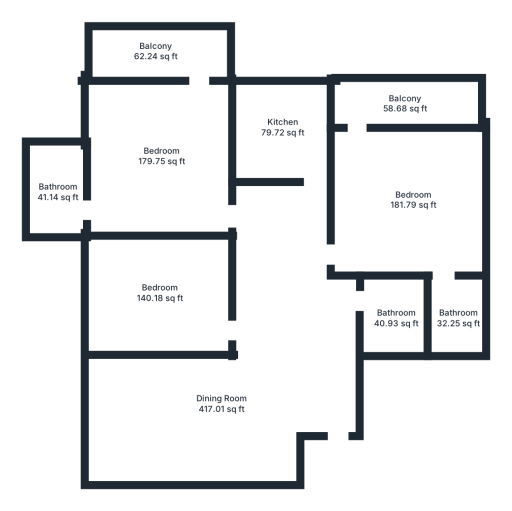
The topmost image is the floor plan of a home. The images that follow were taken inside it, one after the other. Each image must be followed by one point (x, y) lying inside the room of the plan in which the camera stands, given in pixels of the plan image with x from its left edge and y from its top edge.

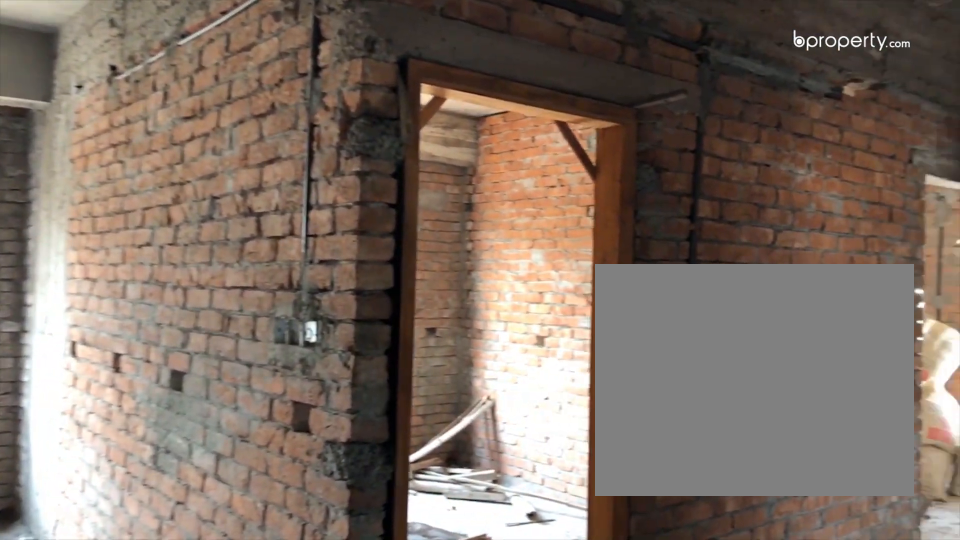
(295, 352)
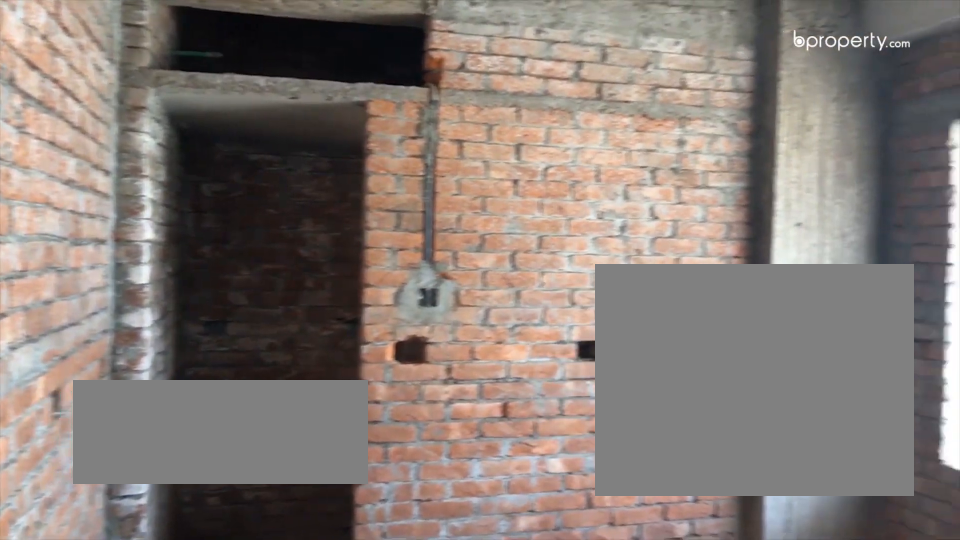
(163, 159)
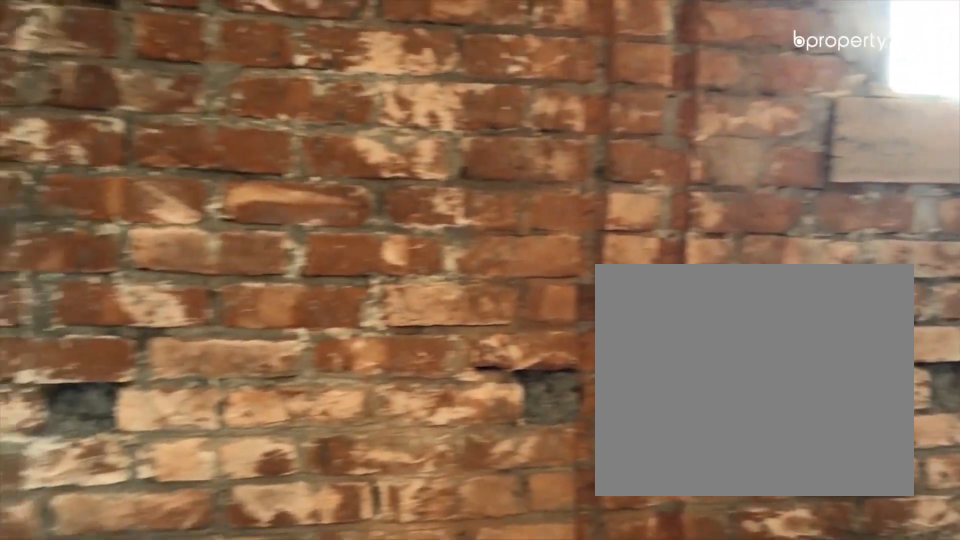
(61, 197)
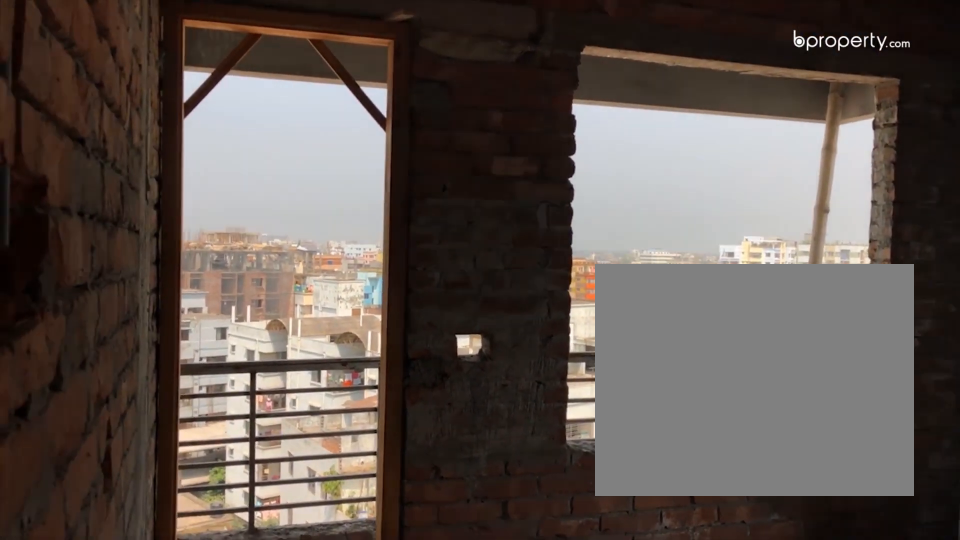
(415, 204)
